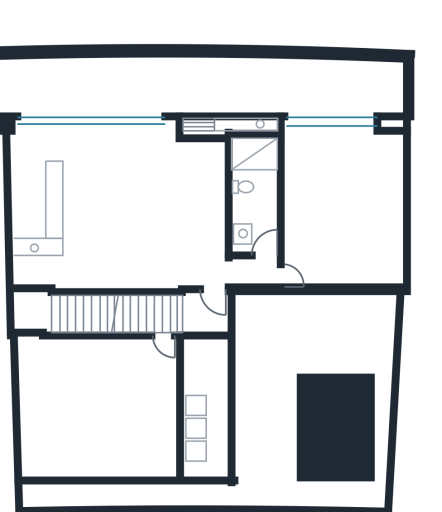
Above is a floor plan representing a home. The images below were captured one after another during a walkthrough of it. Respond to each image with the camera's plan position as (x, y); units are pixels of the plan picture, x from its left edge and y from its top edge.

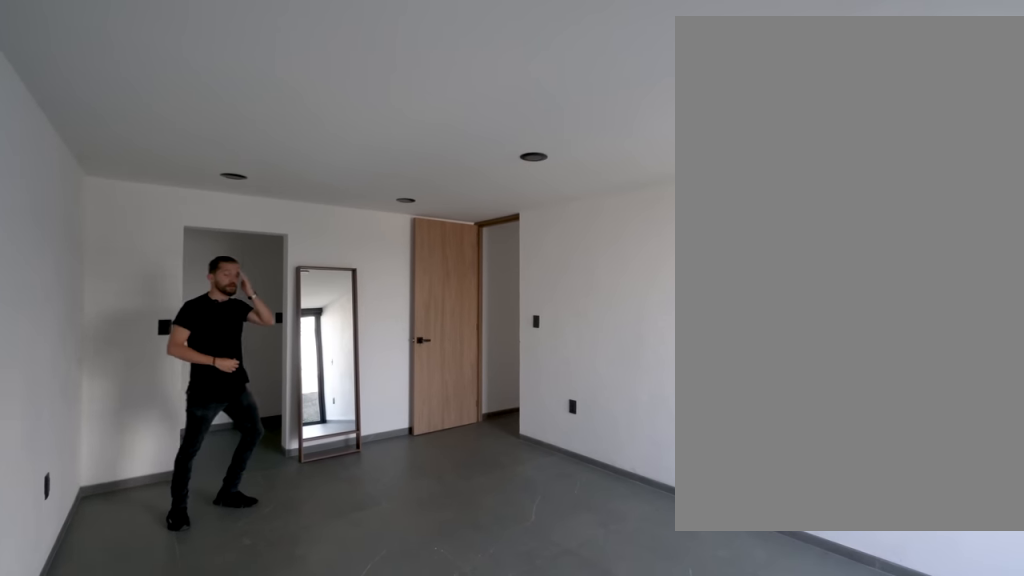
(393, 142)
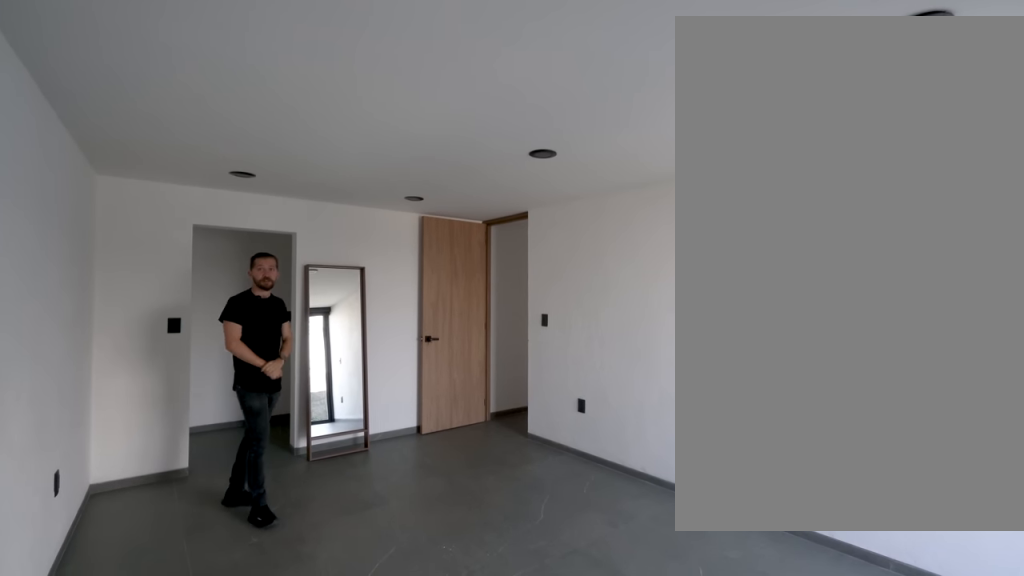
(393, 142)
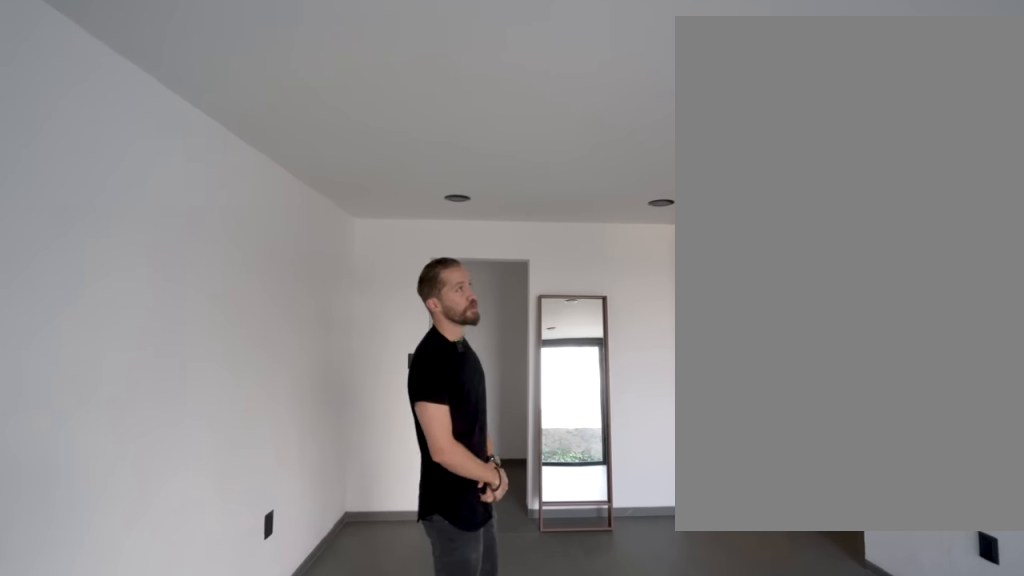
(381, 138)
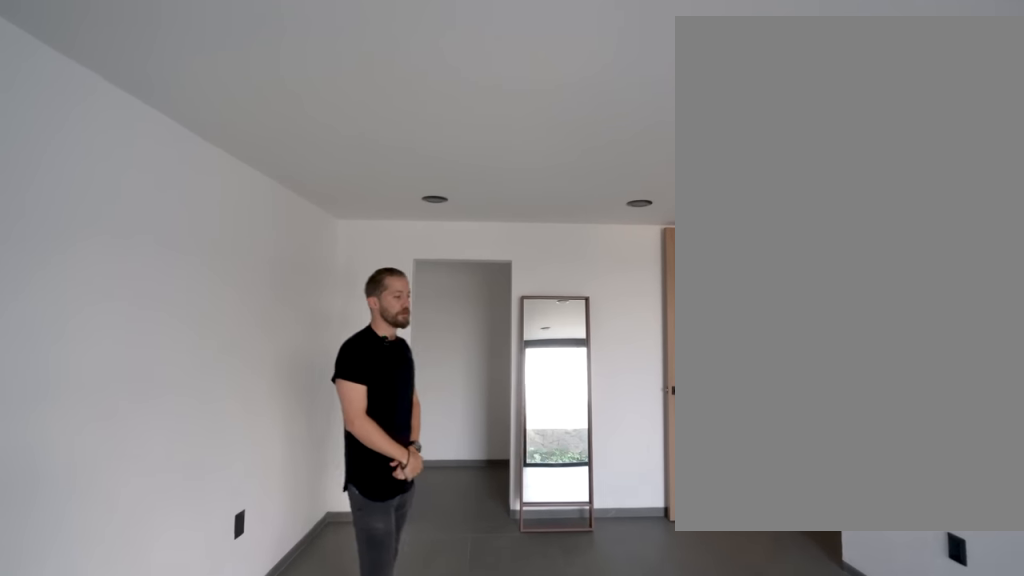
(374, 152)
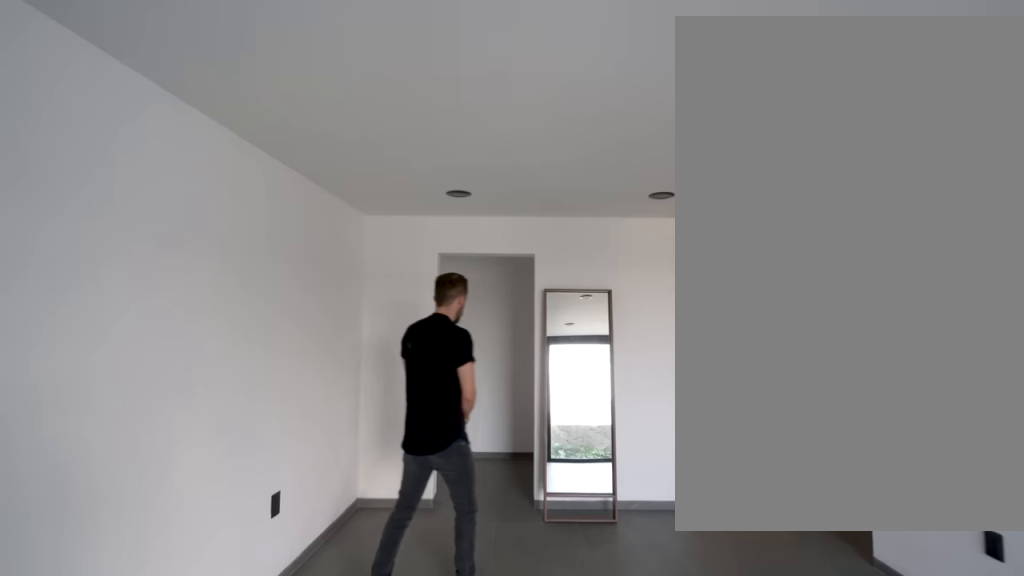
(368, 155)
